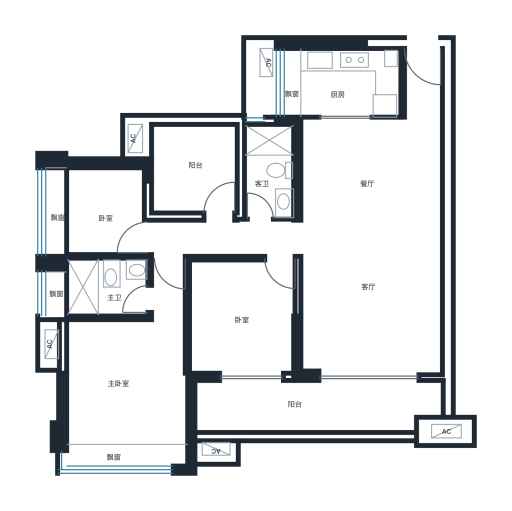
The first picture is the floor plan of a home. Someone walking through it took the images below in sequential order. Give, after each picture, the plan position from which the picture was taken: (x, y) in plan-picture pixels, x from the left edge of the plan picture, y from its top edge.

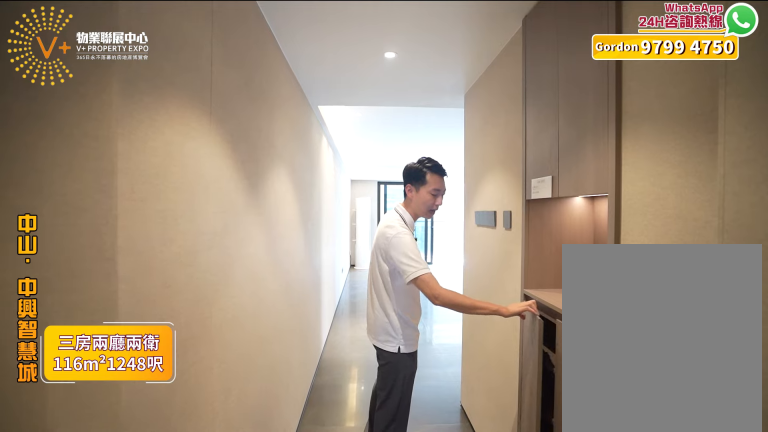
(412, 76)
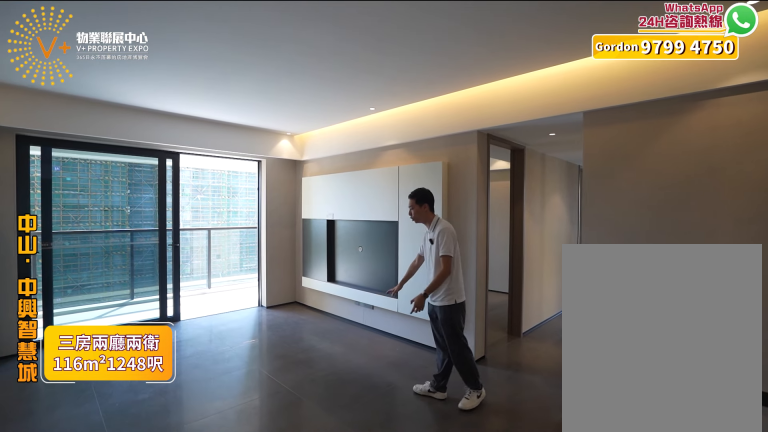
(410, 259)
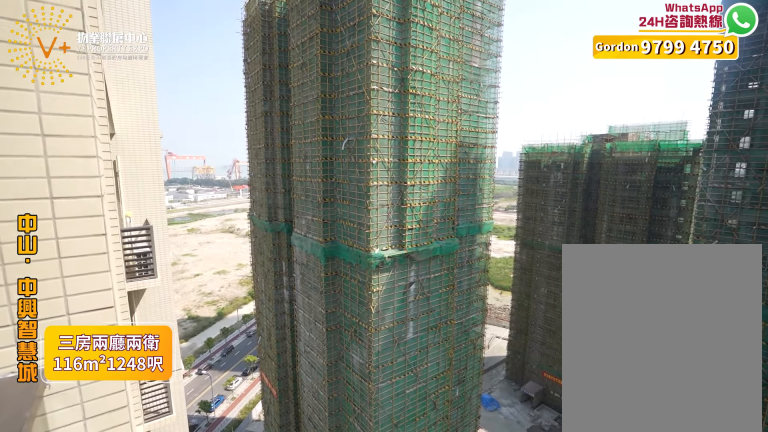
(362, 385)
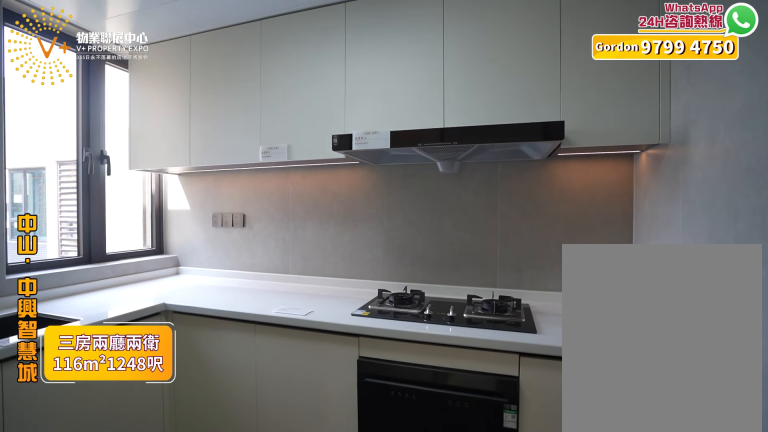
(347, 83)
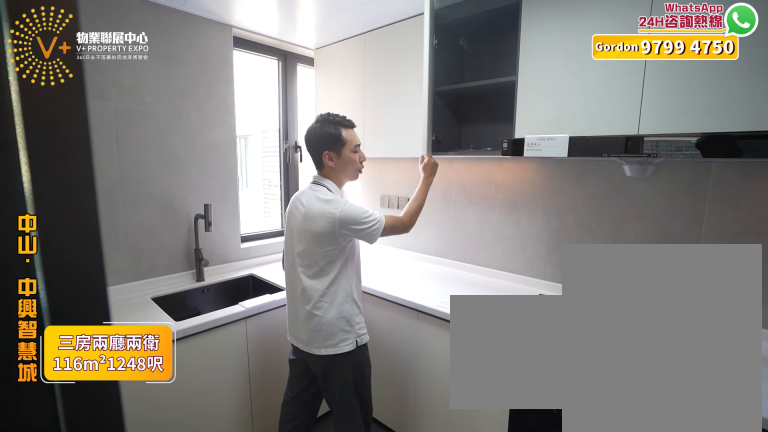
(348, 88)
